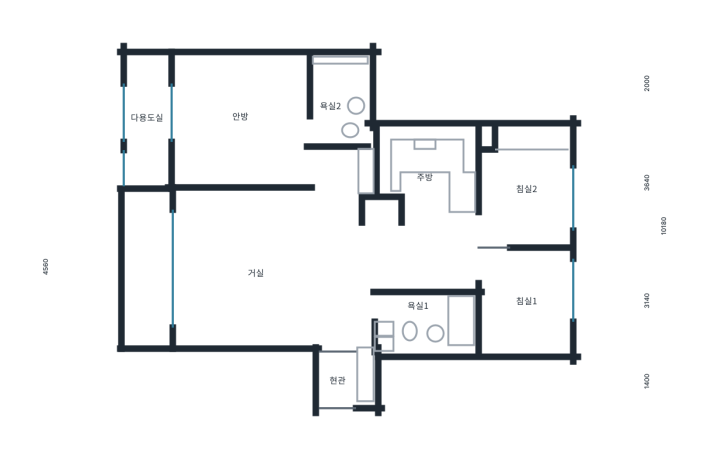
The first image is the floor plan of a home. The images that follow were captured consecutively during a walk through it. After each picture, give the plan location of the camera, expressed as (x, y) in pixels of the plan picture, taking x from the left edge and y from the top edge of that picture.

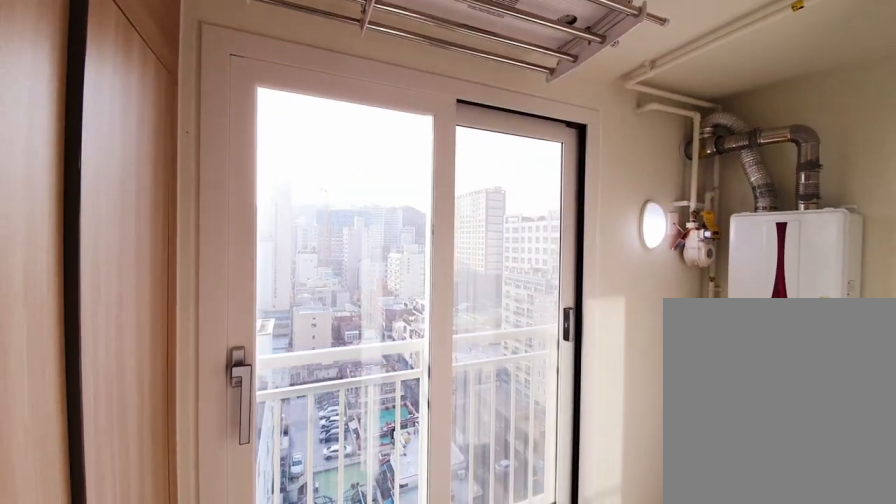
(166, 136)
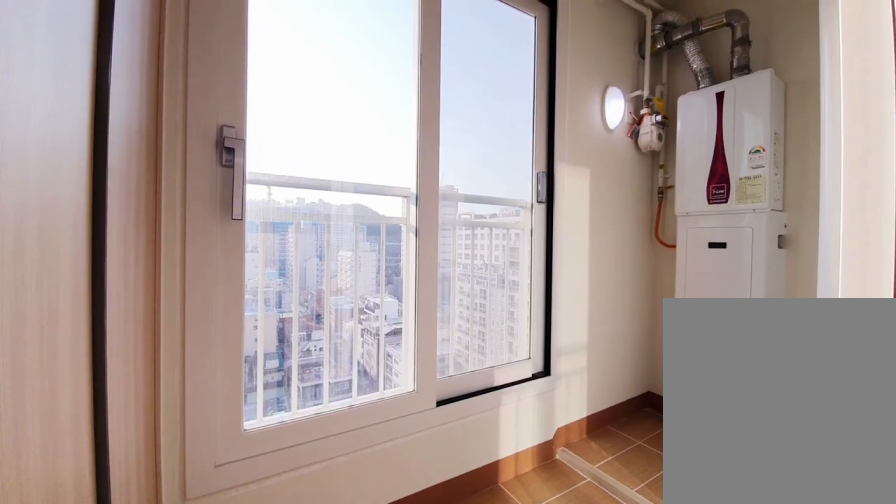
(166, 136)
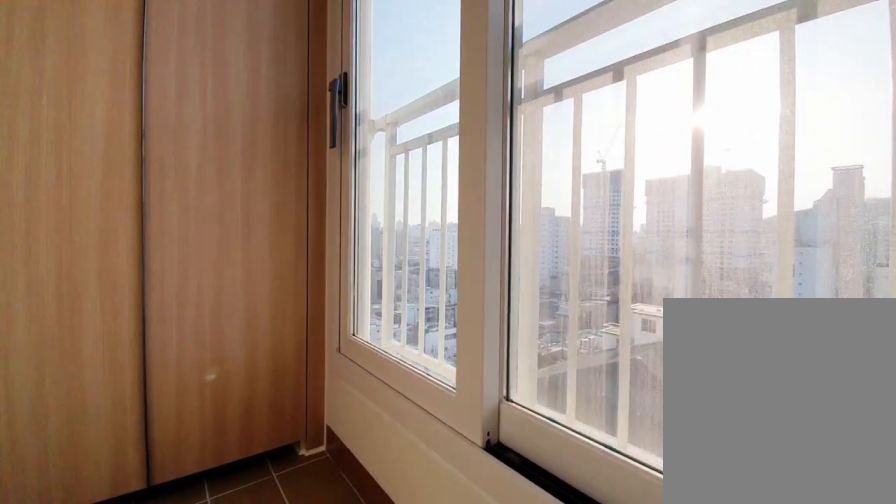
(166, 137)
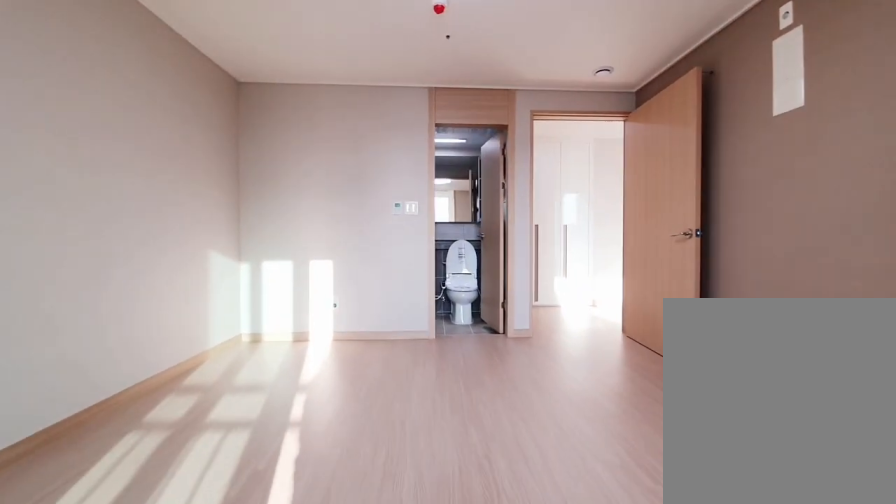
(230, 148)
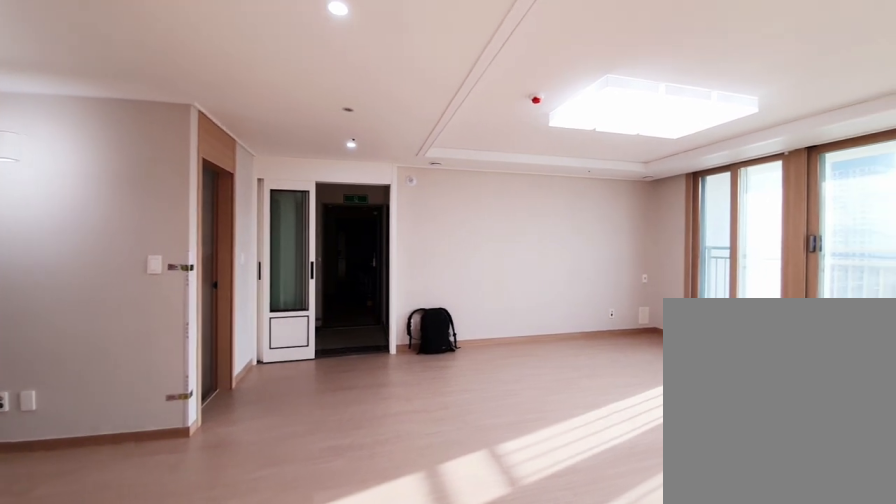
(331, 182)
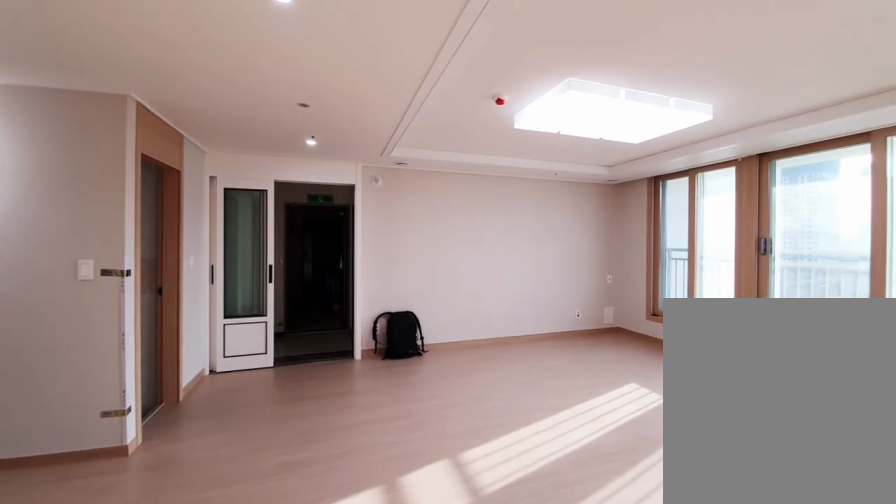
(333, 181)
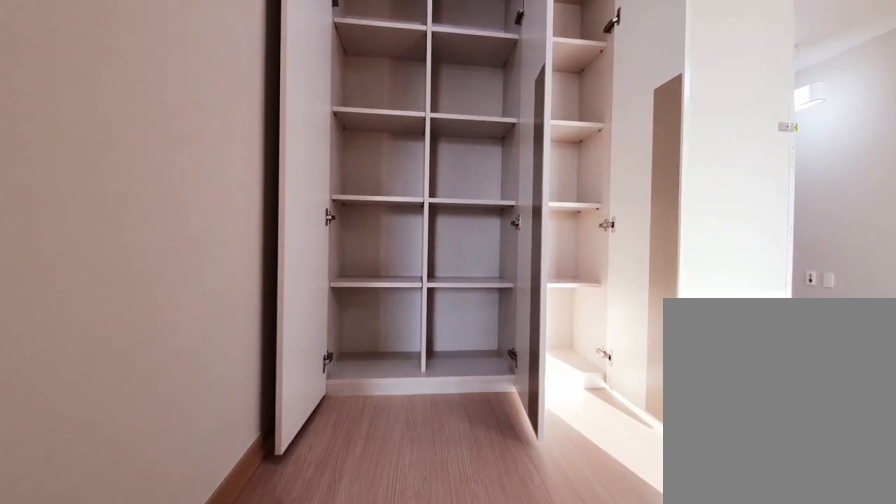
(334, 182)
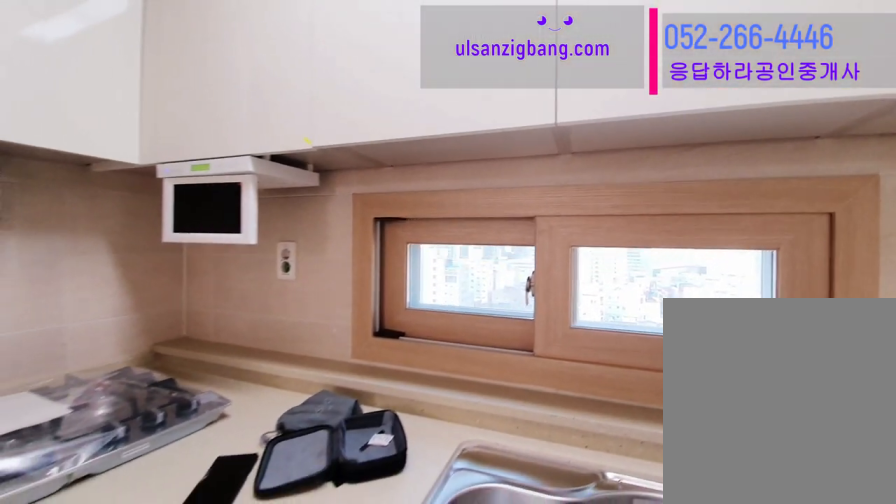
(431, 186)
